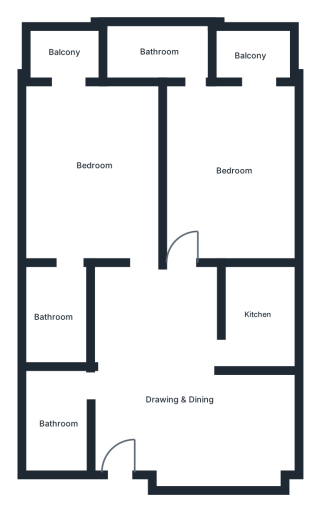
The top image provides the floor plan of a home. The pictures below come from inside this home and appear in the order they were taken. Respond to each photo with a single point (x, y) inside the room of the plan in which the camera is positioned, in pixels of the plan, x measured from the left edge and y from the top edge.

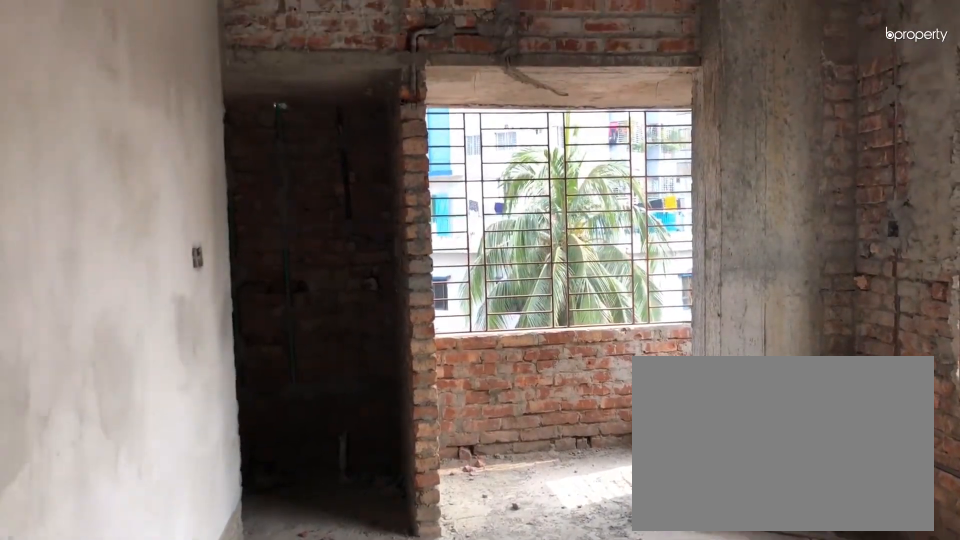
(229, 173)
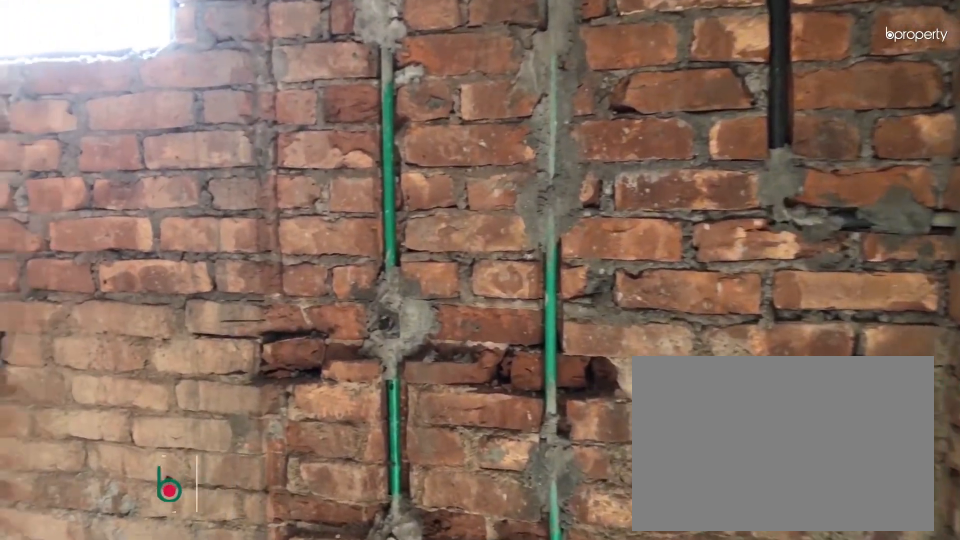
(161, 50)
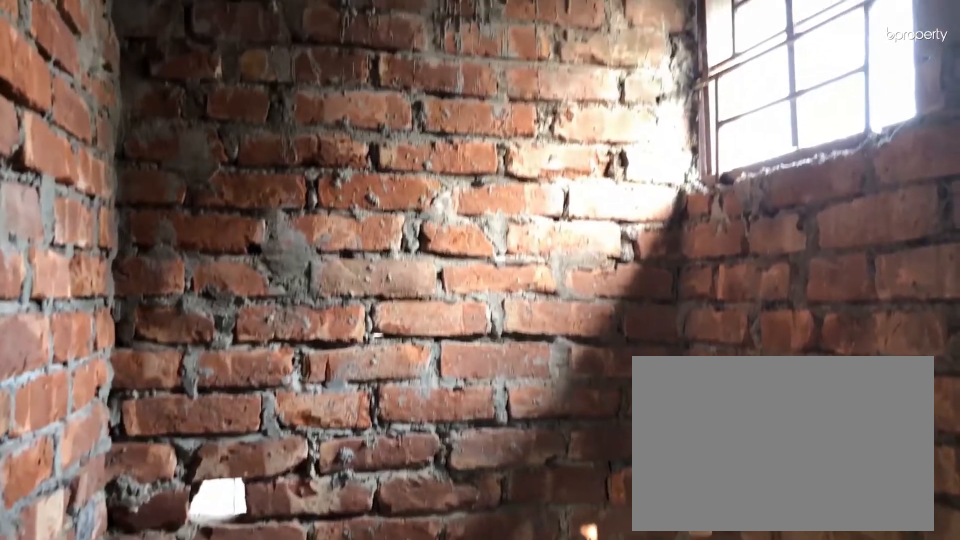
(161, 50)
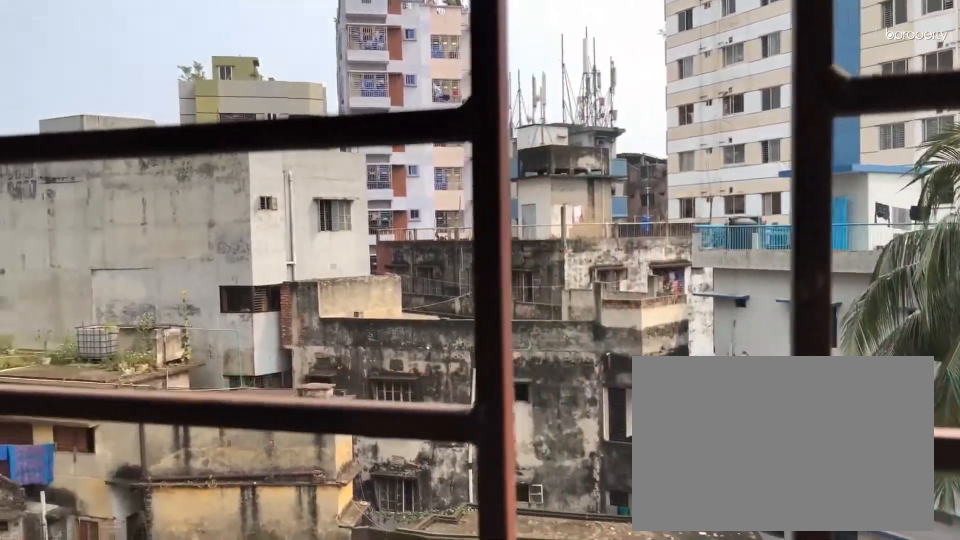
(250, 58)
